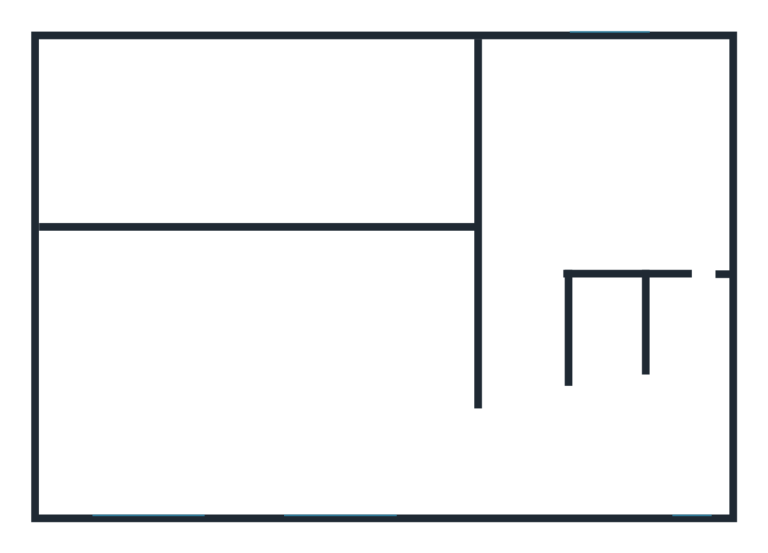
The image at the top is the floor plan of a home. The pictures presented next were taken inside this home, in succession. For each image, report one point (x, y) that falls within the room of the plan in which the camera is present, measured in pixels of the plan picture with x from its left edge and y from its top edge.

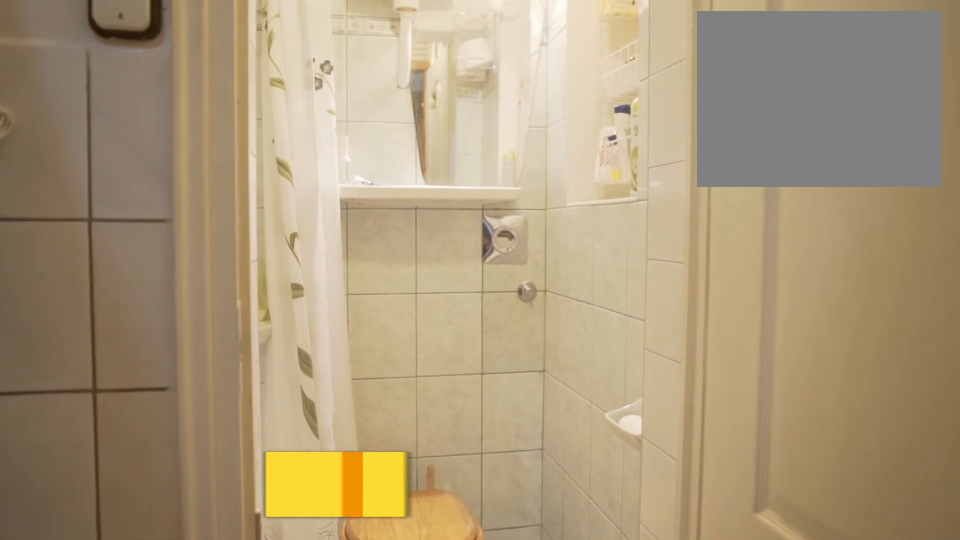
(566, 257)
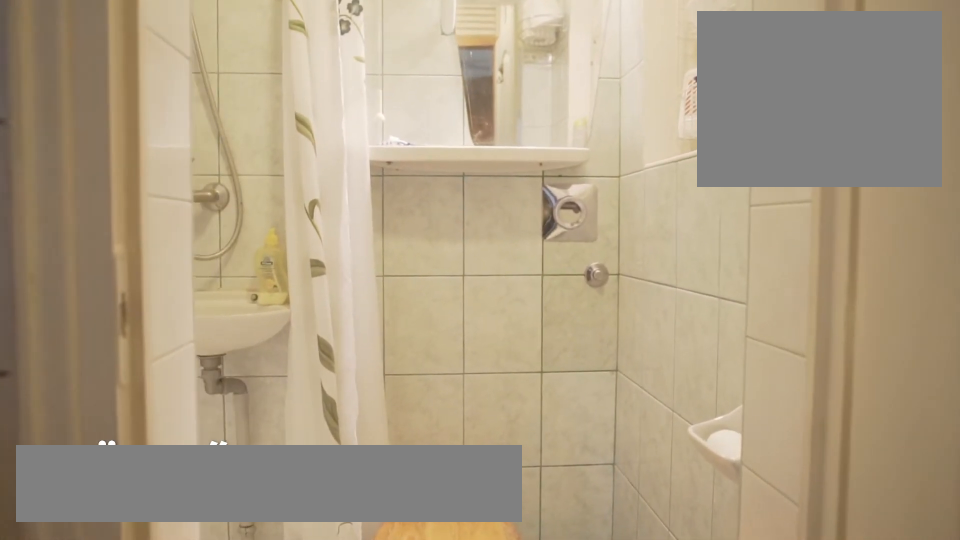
(593, 347)
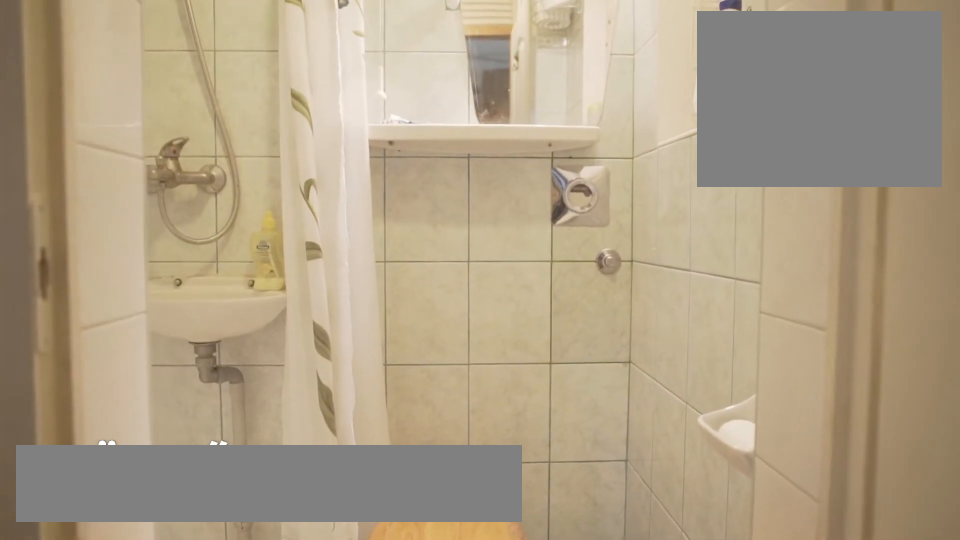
(602, 374)
